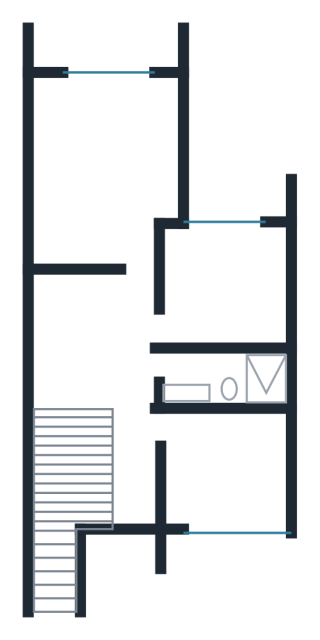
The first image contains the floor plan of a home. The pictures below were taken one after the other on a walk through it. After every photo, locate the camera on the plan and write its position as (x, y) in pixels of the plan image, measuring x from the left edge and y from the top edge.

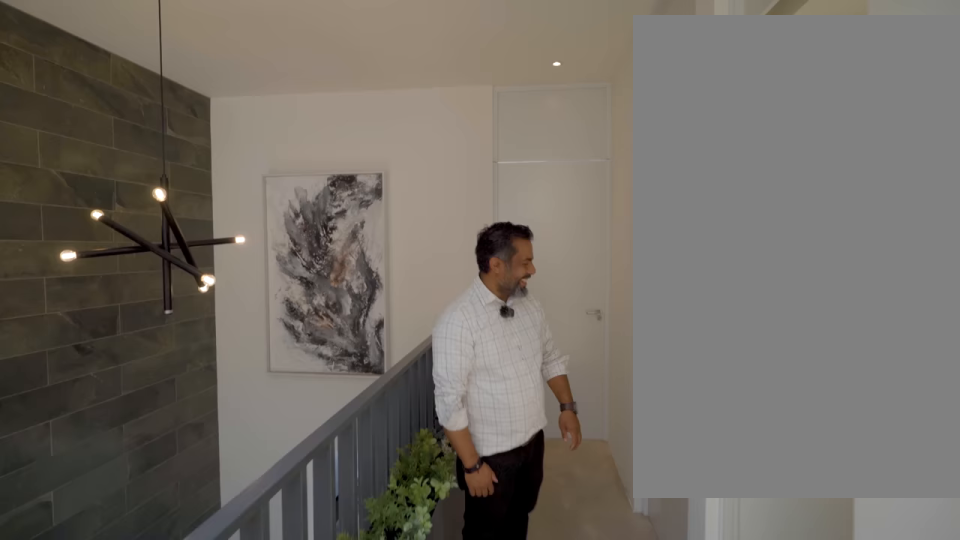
(138, 358)
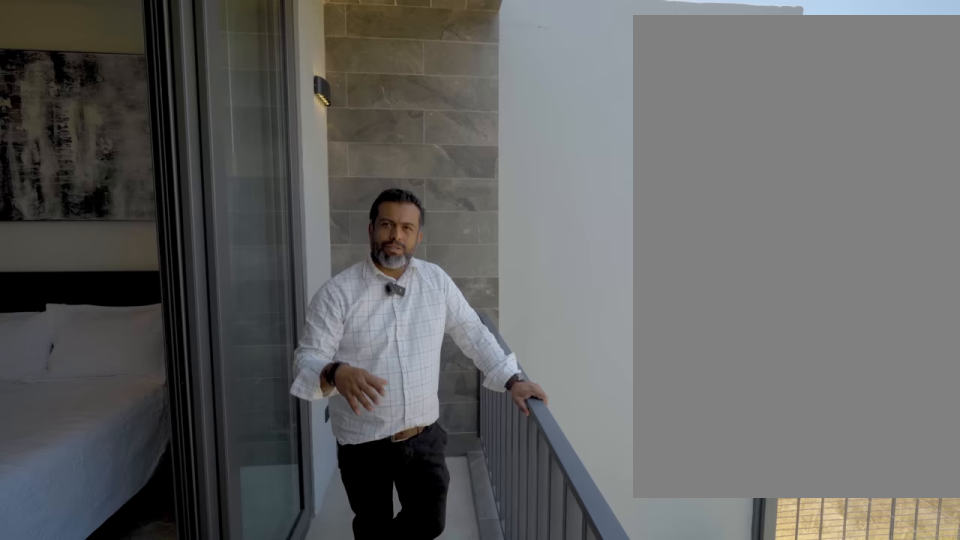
(121, 54)
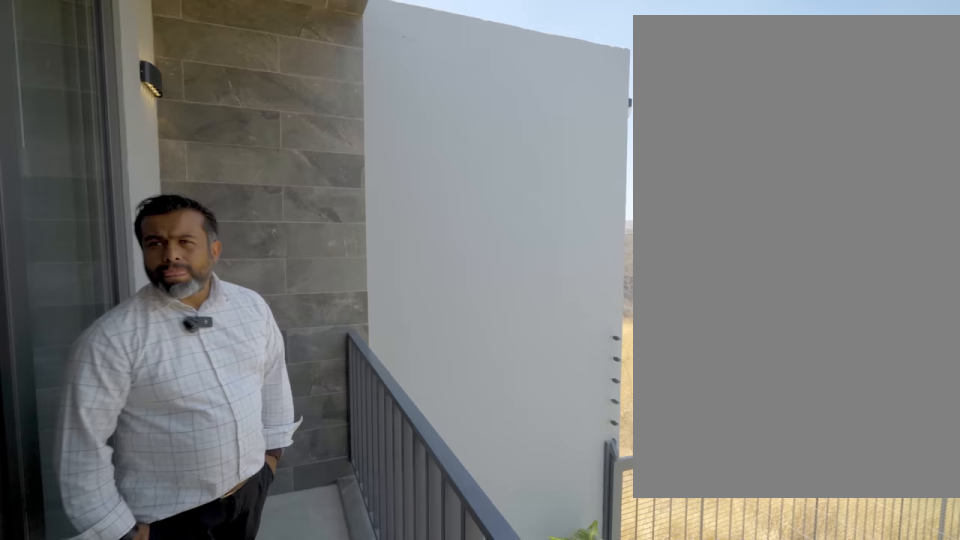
(121, 54)
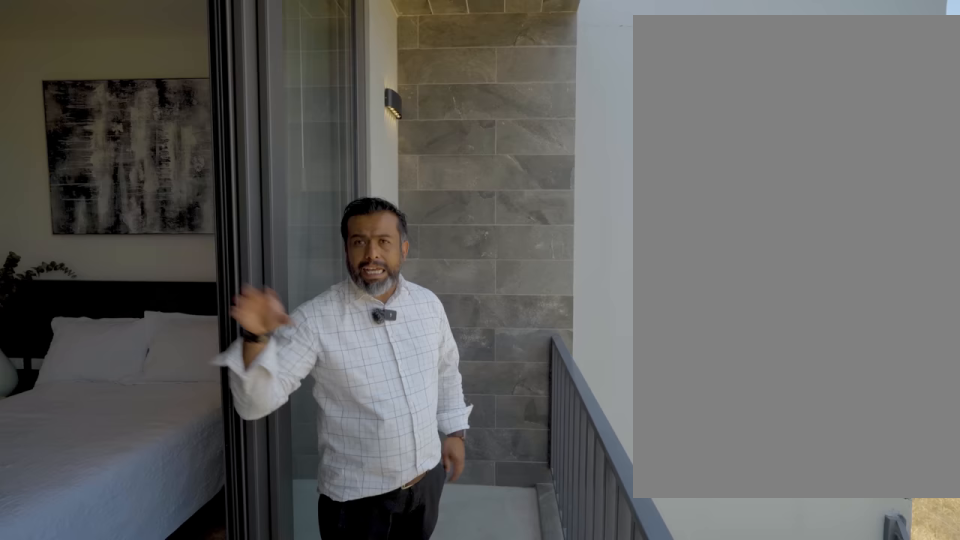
(121, 53)
